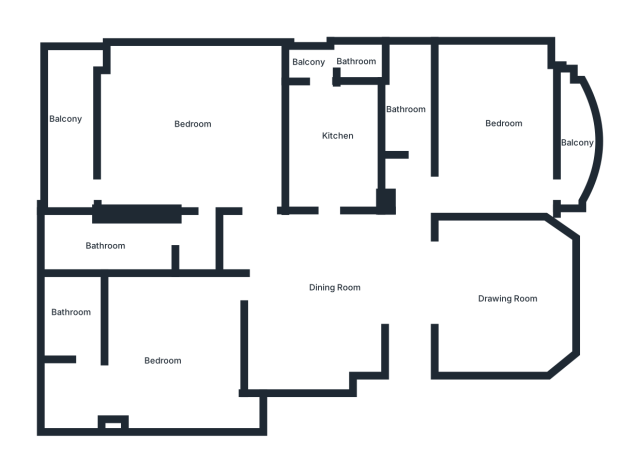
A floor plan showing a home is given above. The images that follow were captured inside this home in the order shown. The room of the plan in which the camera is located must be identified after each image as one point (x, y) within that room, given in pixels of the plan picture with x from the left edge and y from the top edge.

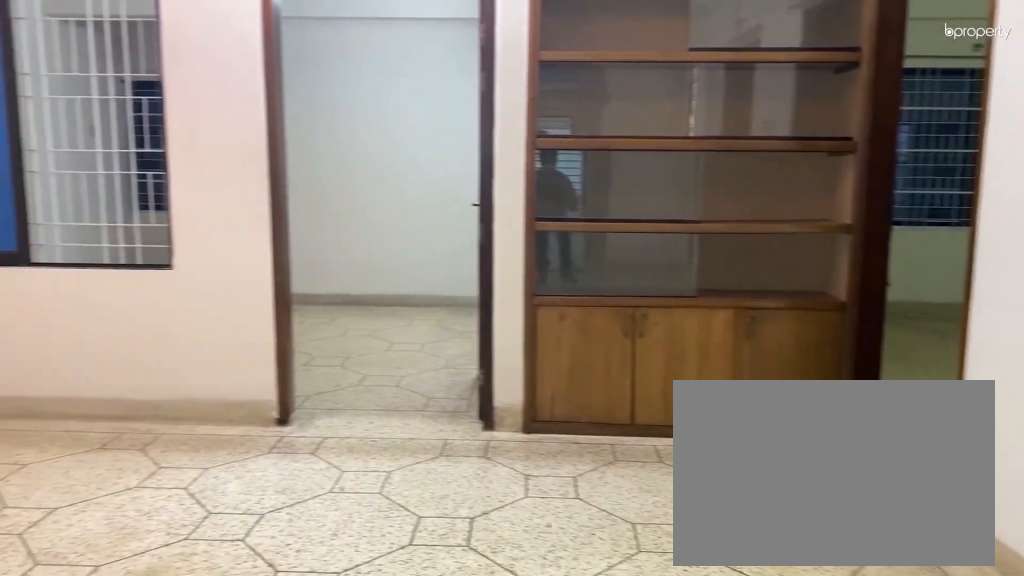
(317, 292)
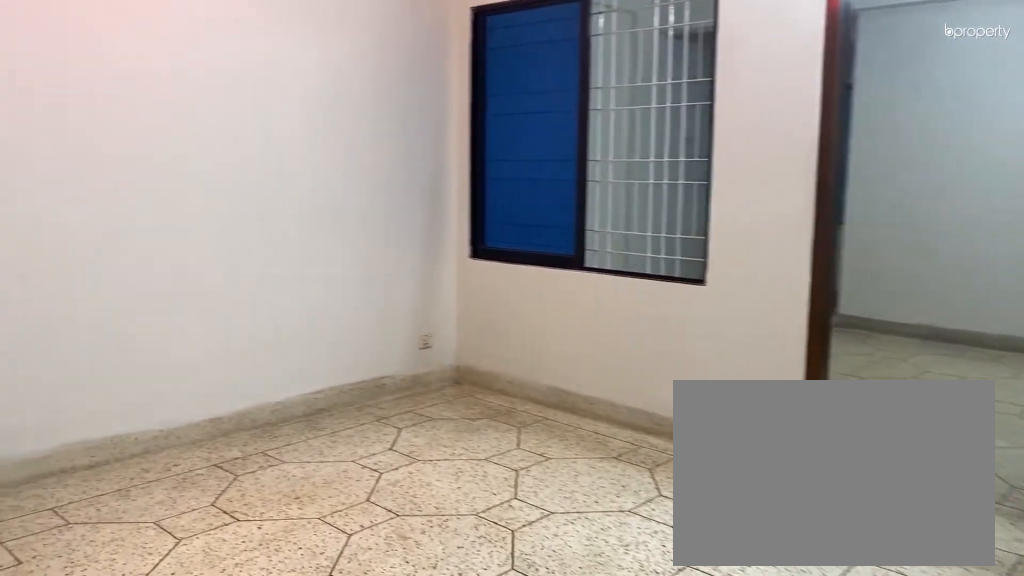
(317, 292)
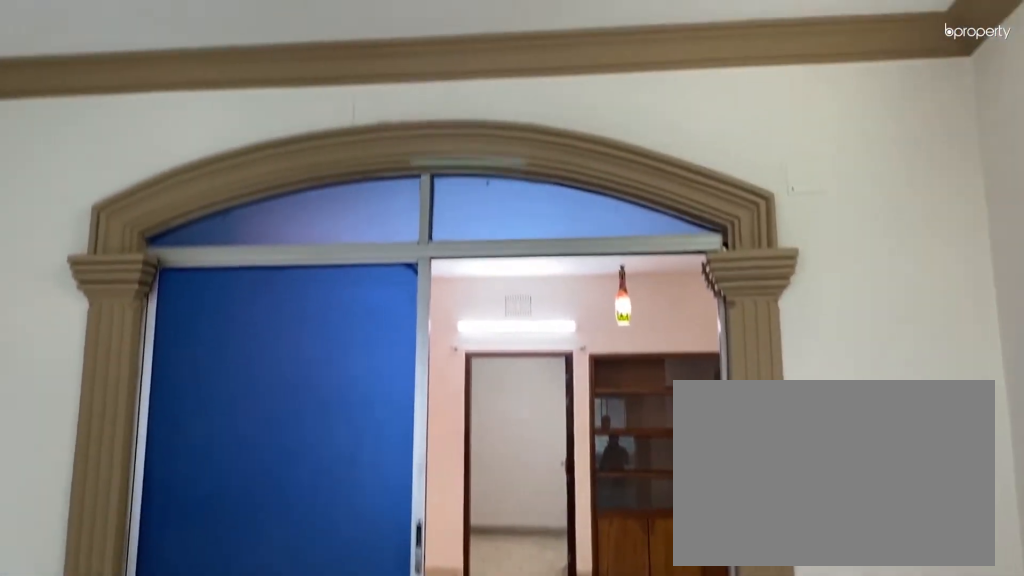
(510, 296)
